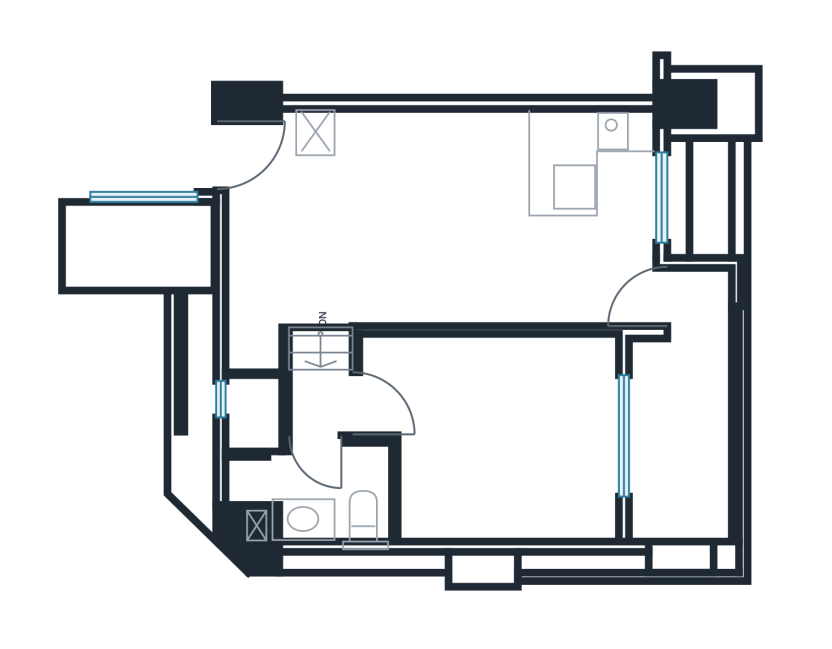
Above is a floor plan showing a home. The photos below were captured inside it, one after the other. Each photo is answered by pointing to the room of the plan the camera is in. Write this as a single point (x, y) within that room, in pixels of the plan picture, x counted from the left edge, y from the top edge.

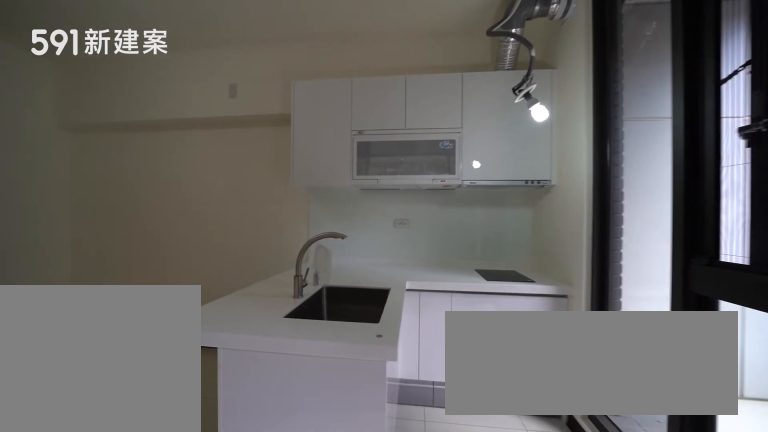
(585, 187)
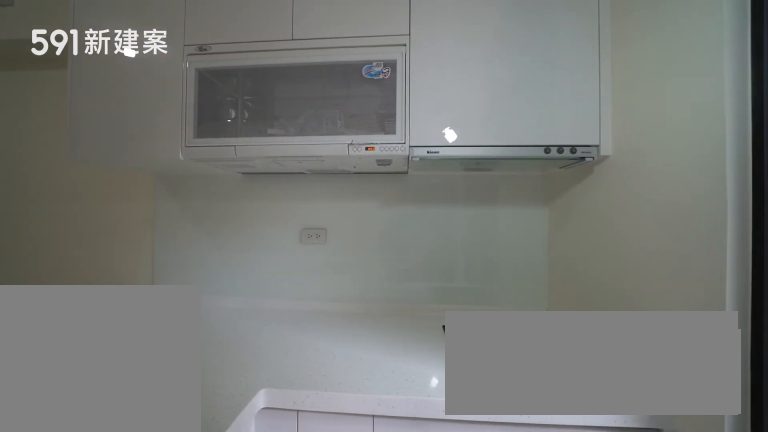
(585, 187)
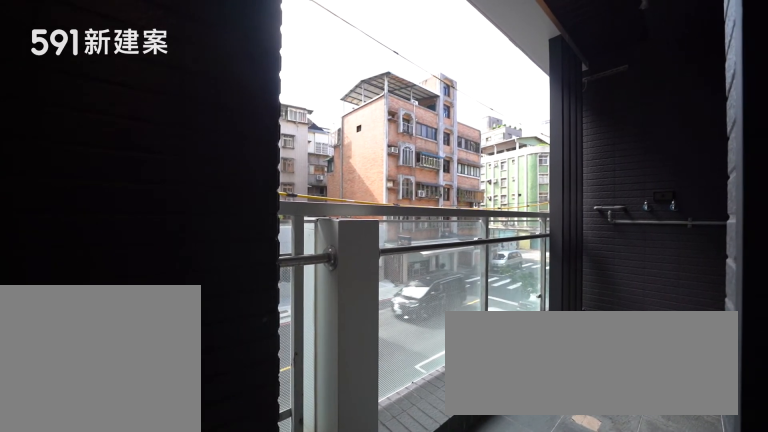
(683, 418)
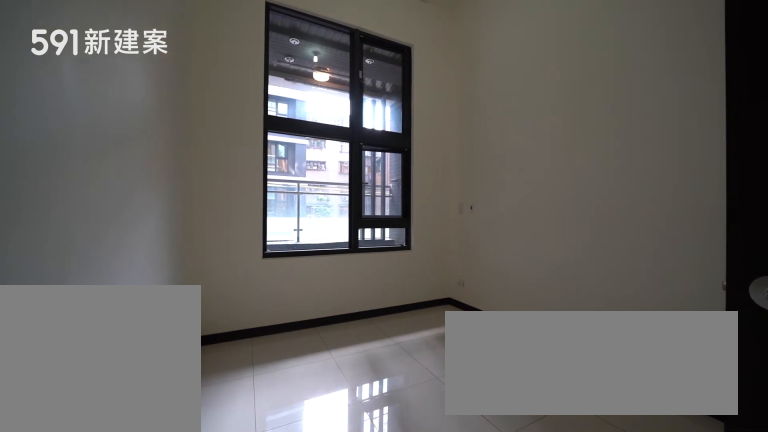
(499, 436)
